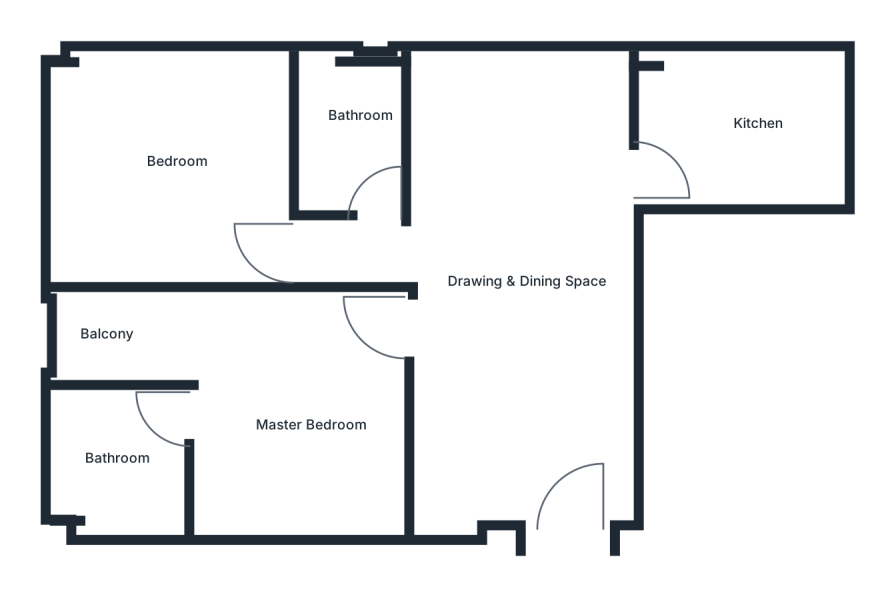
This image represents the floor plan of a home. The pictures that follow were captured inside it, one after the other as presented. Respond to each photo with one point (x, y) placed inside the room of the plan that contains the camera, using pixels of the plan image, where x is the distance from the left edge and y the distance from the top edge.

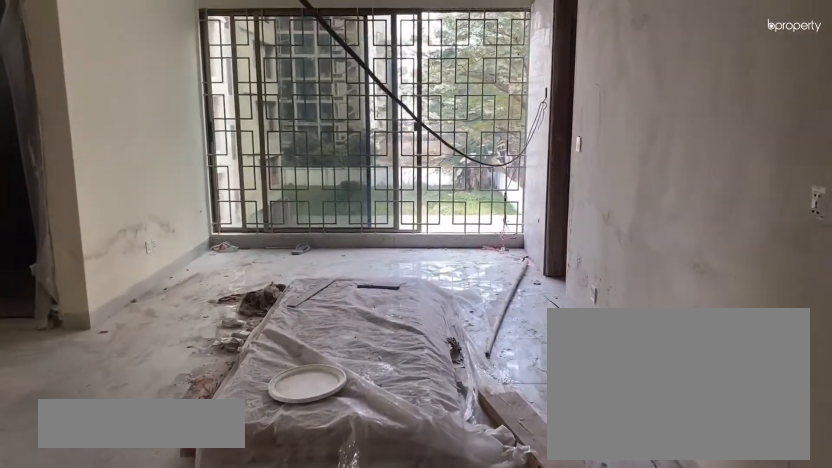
(556, 467)
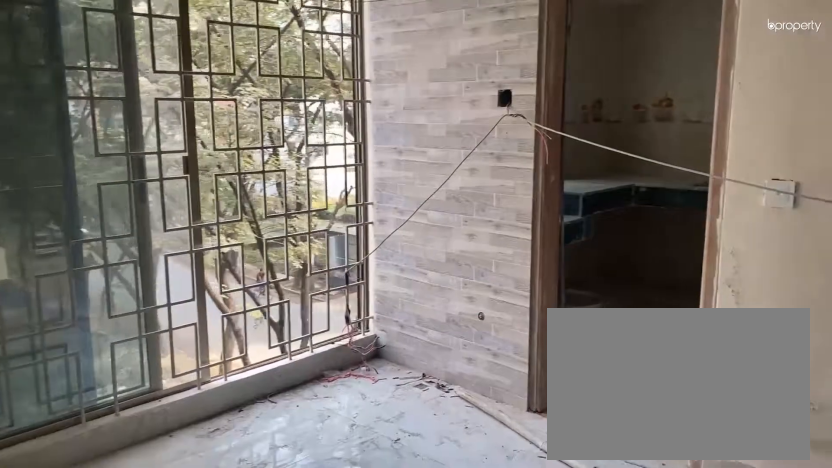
(536, 239)
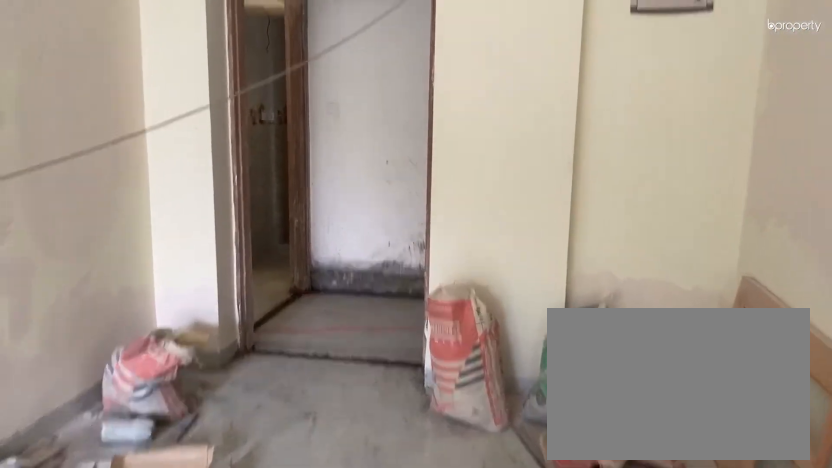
(536, 239)
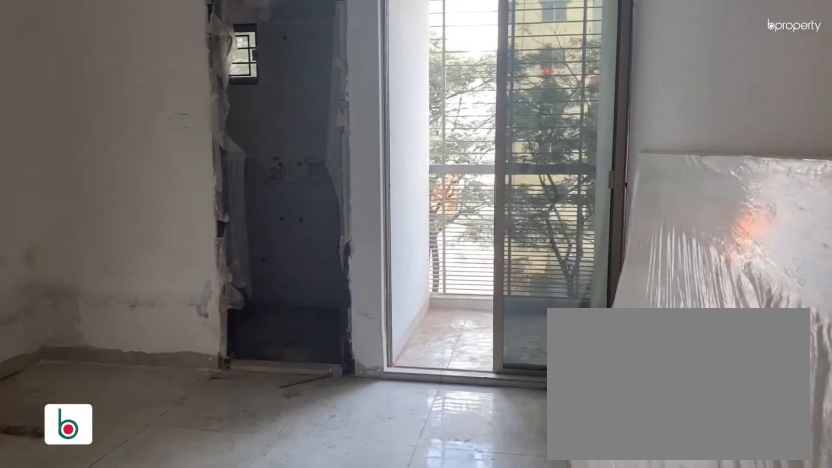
(367, 373)
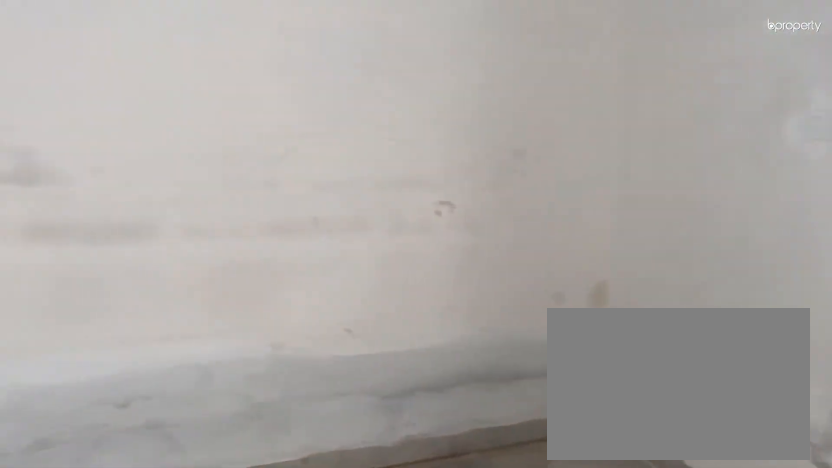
(284, 435)
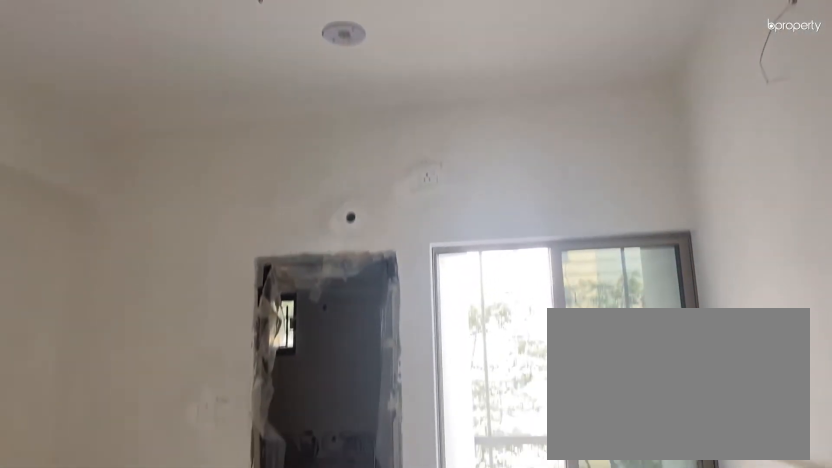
(284, 435)
